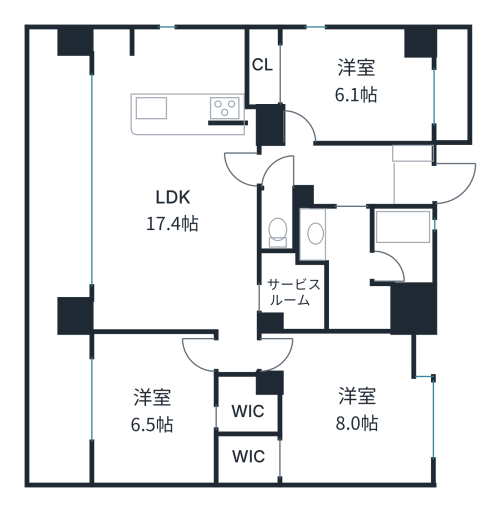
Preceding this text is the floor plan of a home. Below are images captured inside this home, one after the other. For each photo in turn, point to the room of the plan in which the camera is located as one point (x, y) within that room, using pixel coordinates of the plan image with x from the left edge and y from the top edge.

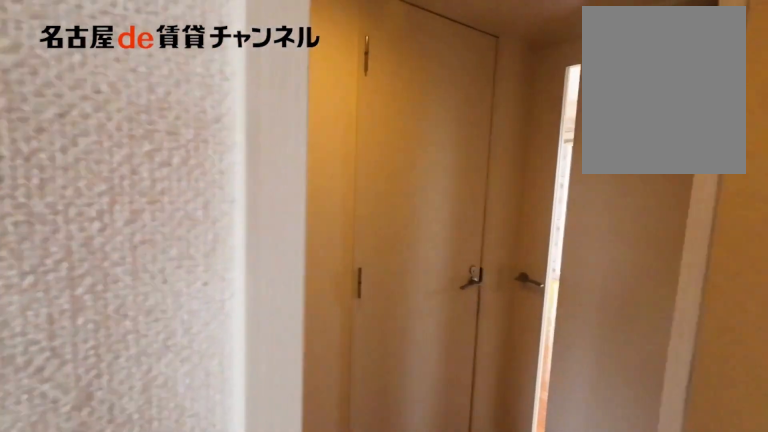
(339, 85)
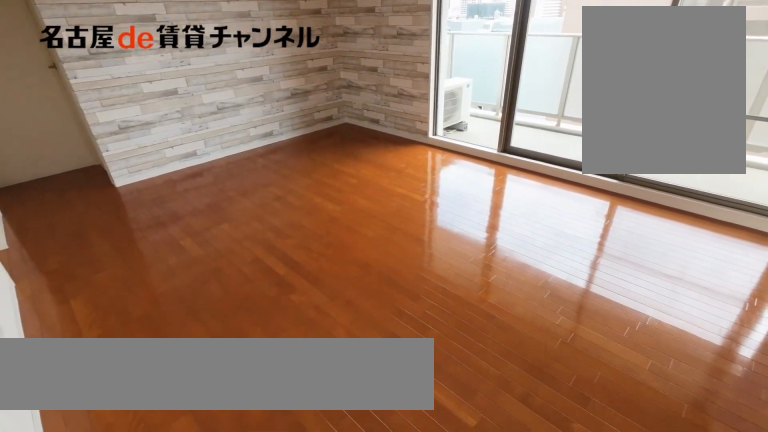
(172, 178)
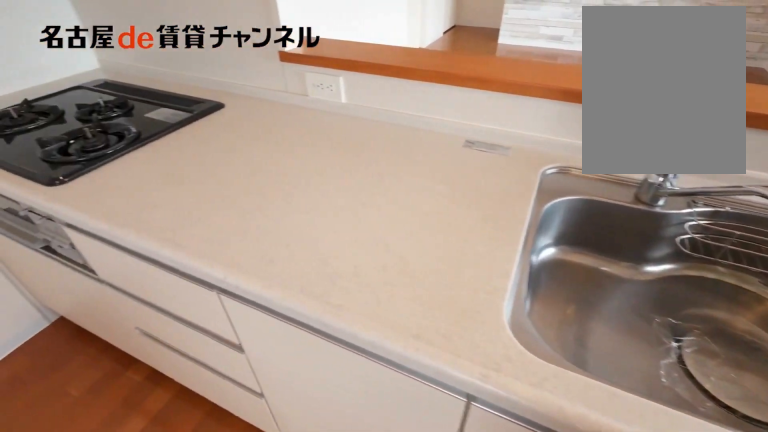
(172, 179)
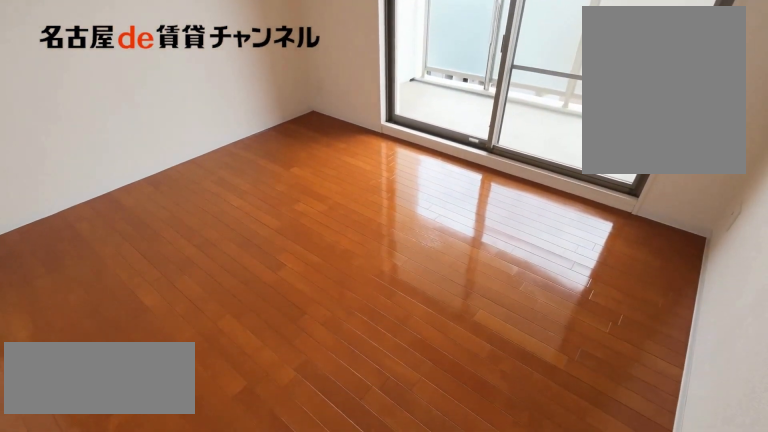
(170, 416)
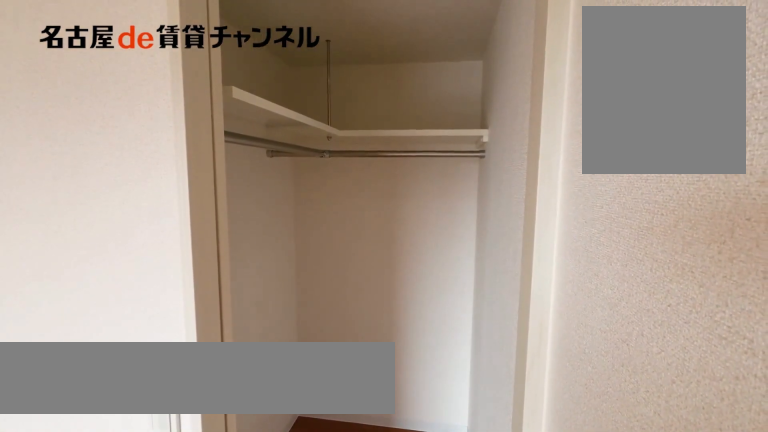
(170, 416)
